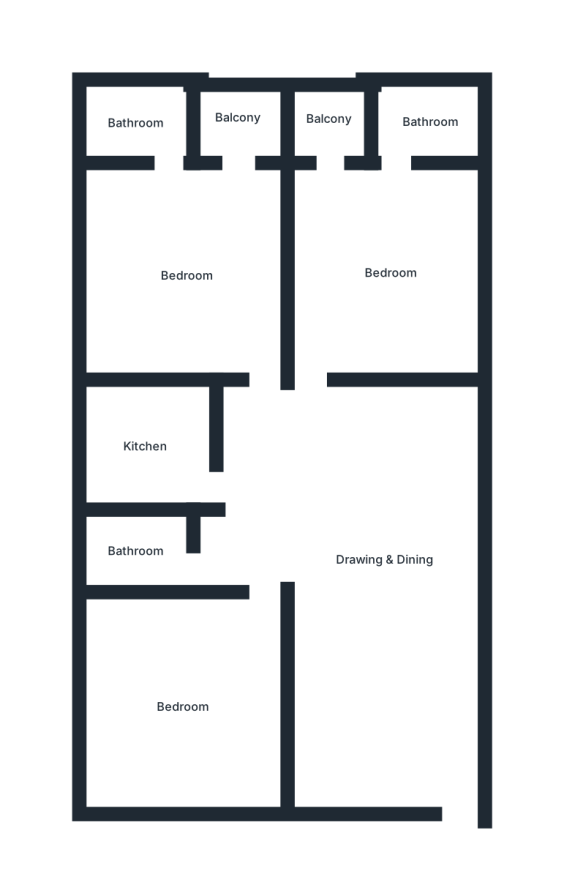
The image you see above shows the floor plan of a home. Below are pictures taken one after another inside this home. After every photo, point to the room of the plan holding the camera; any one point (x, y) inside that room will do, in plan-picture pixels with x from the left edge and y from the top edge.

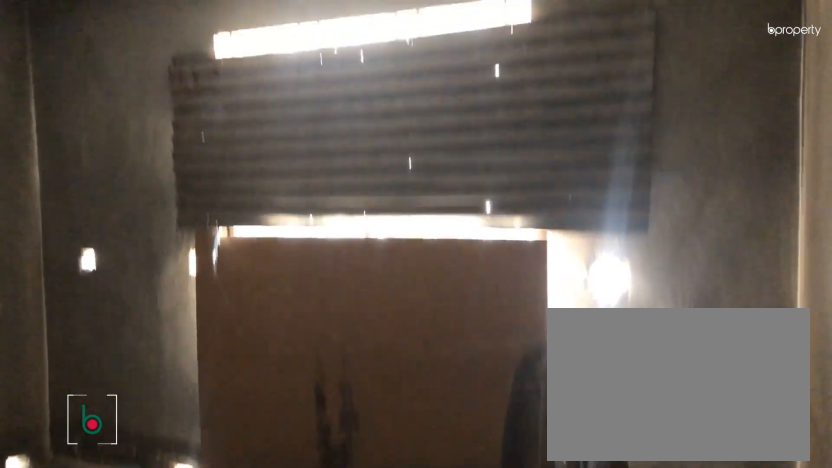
(184, 707)
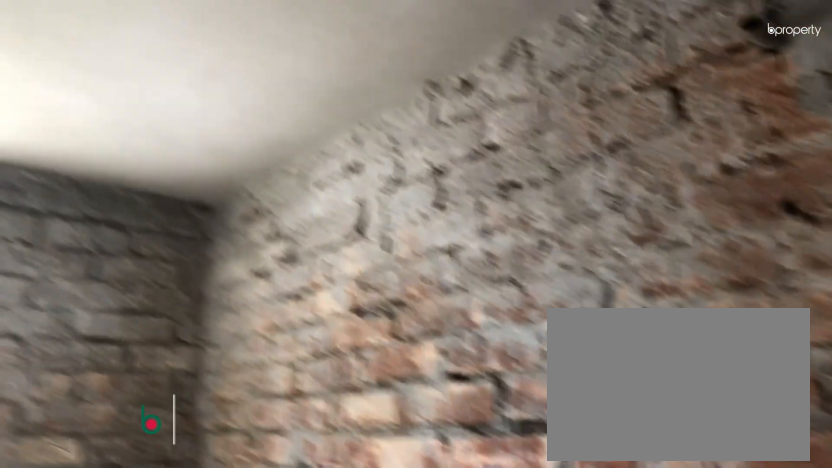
(137, 548)
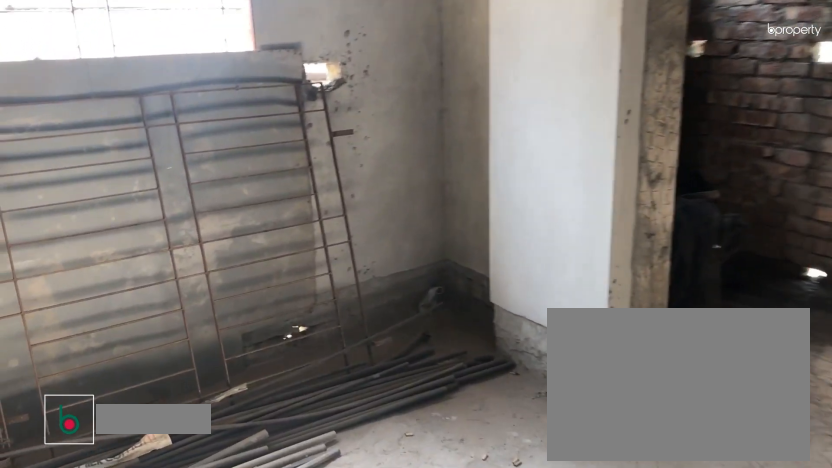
(189, 275)
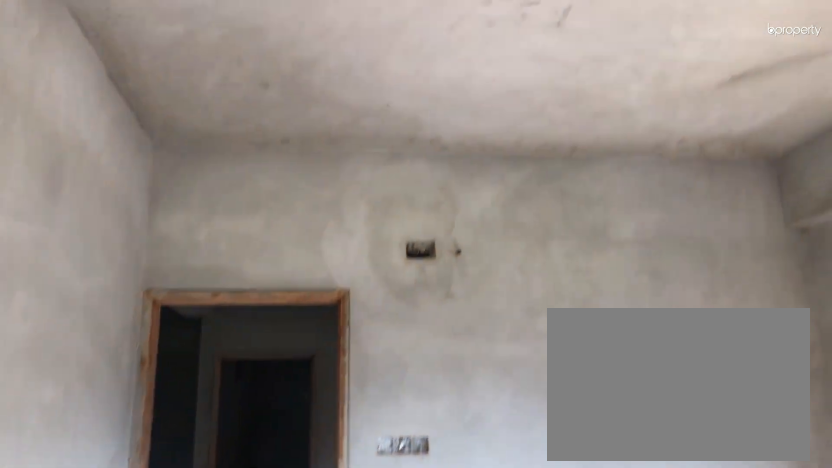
(189, 275)
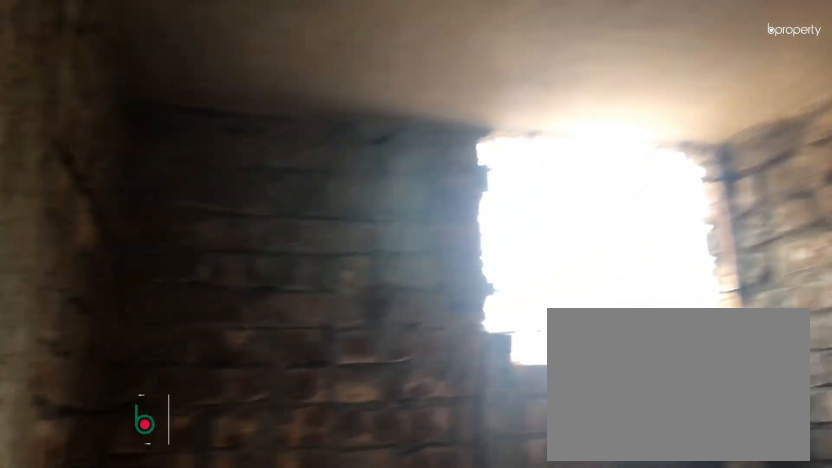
(137, 123)
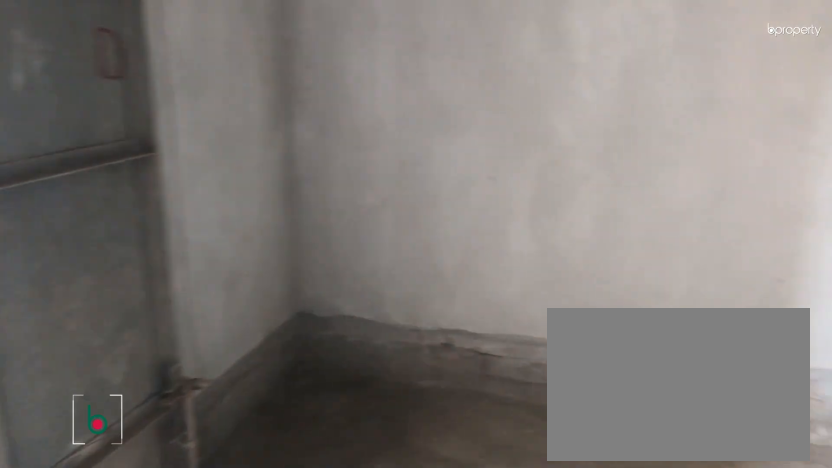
(391, 273)
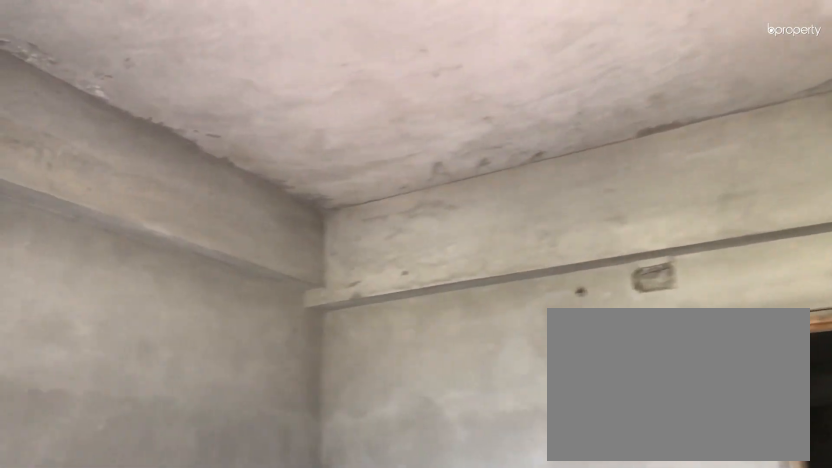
(391, 273)
